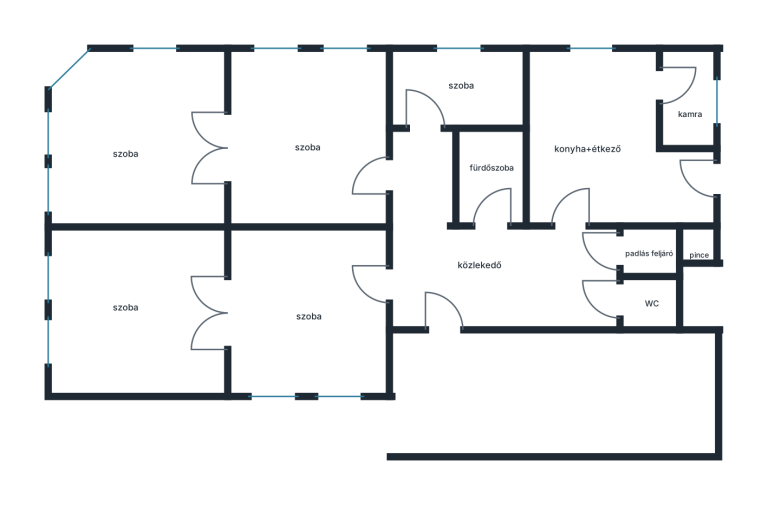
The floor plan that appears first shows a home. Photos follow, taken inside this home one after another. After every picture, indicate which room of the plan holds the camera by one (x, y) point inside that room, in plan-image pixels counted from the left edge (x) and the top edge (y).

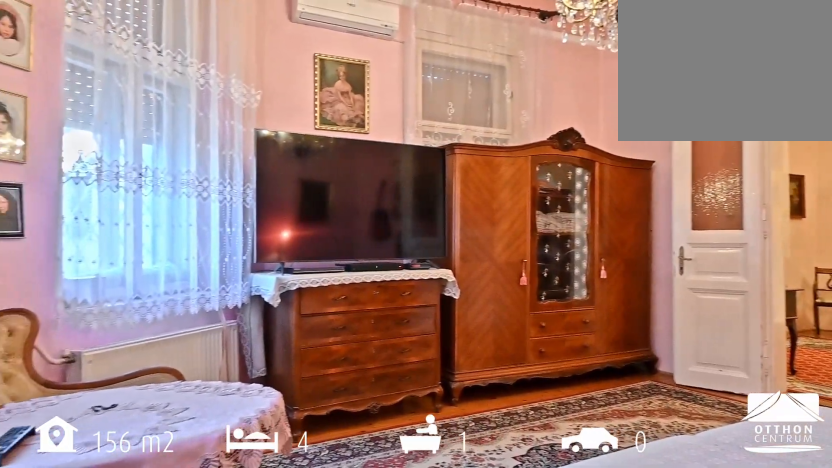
(137, 146)
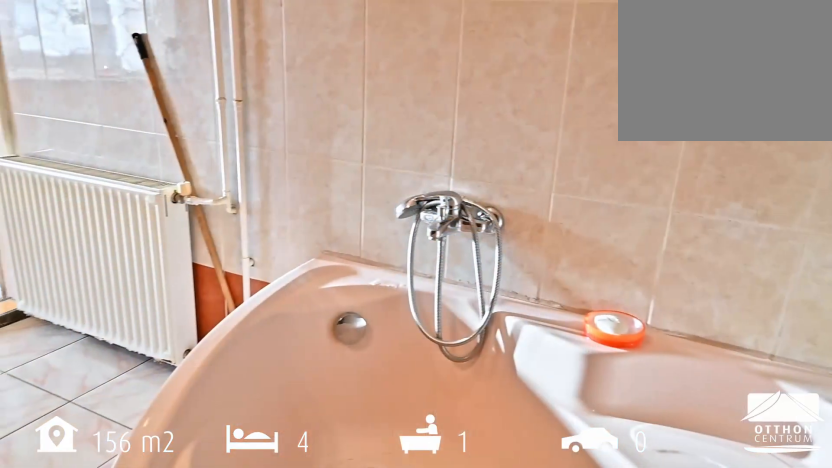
(492, 176)
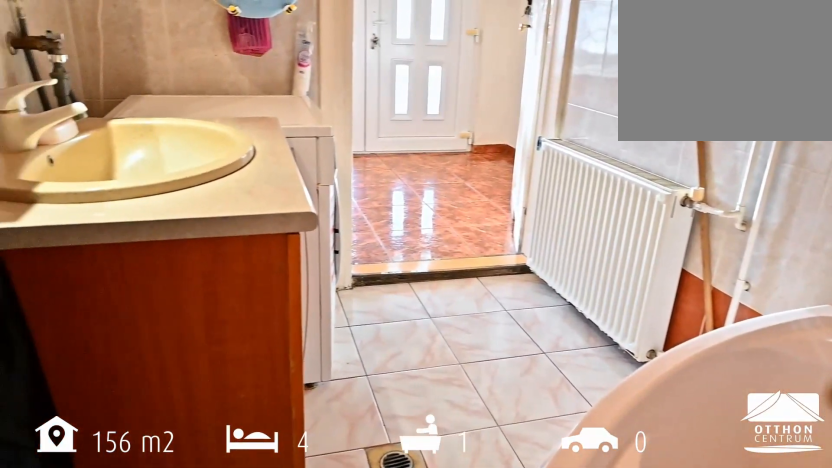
(492, 177)
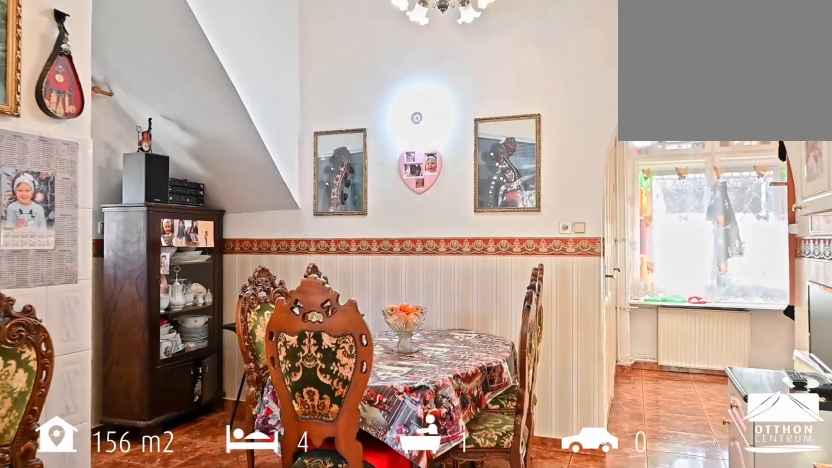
(589, 150)
